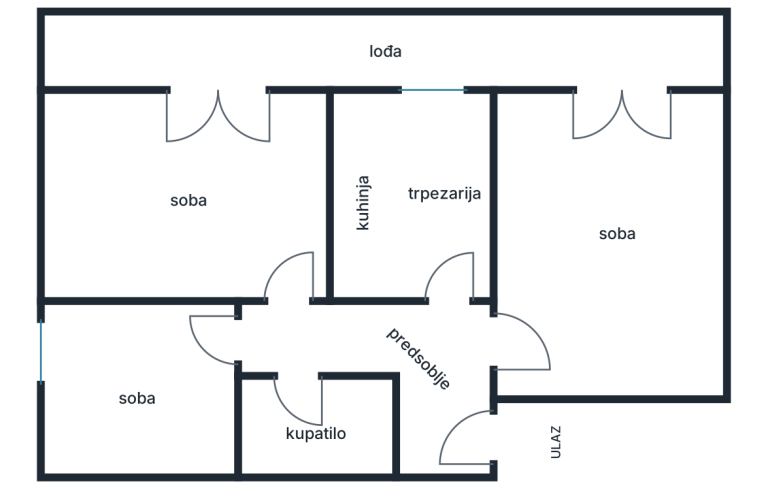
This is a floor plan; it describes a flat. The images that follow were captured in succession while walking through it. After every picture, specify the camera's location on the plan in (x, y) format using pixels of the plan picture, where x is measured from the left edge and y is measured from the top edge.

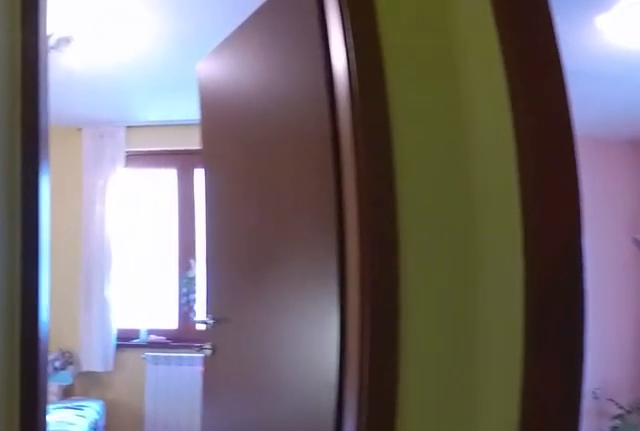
(336, 335)
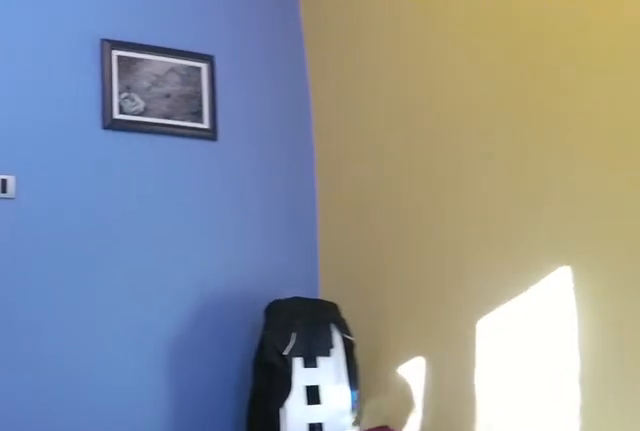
(104, 338)
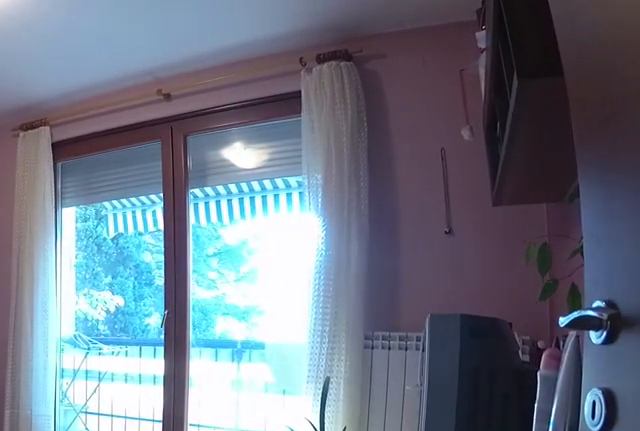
(272, 315)
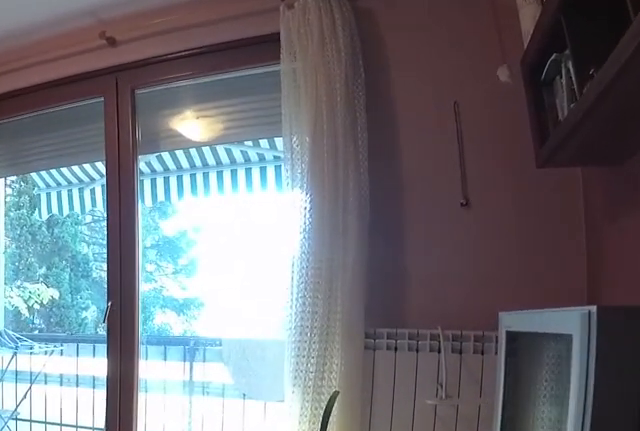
(240, 284)
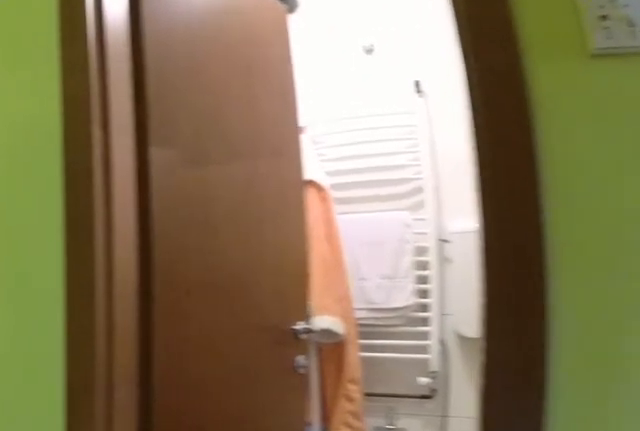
(280, 309)
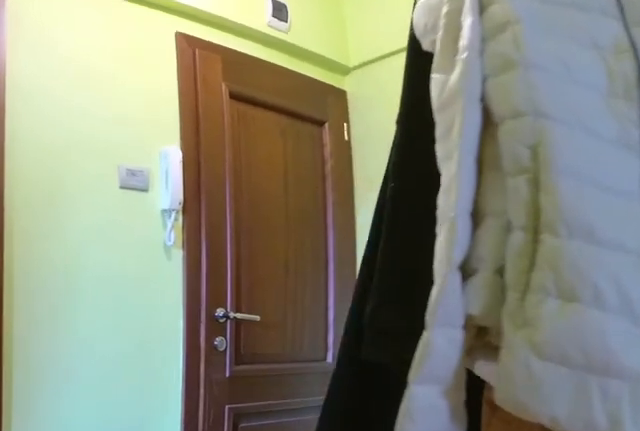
(367, 337)
